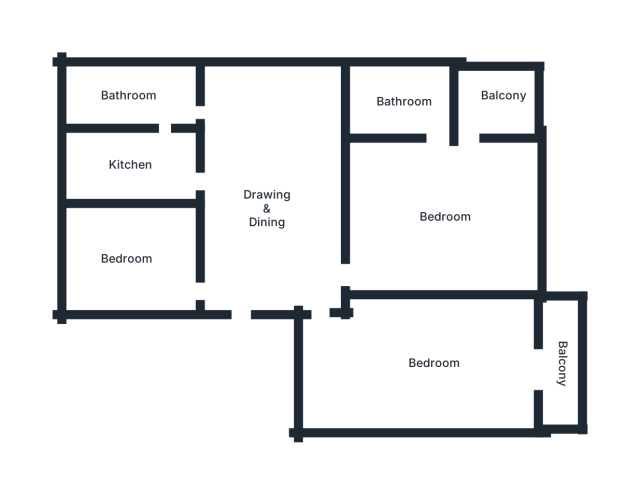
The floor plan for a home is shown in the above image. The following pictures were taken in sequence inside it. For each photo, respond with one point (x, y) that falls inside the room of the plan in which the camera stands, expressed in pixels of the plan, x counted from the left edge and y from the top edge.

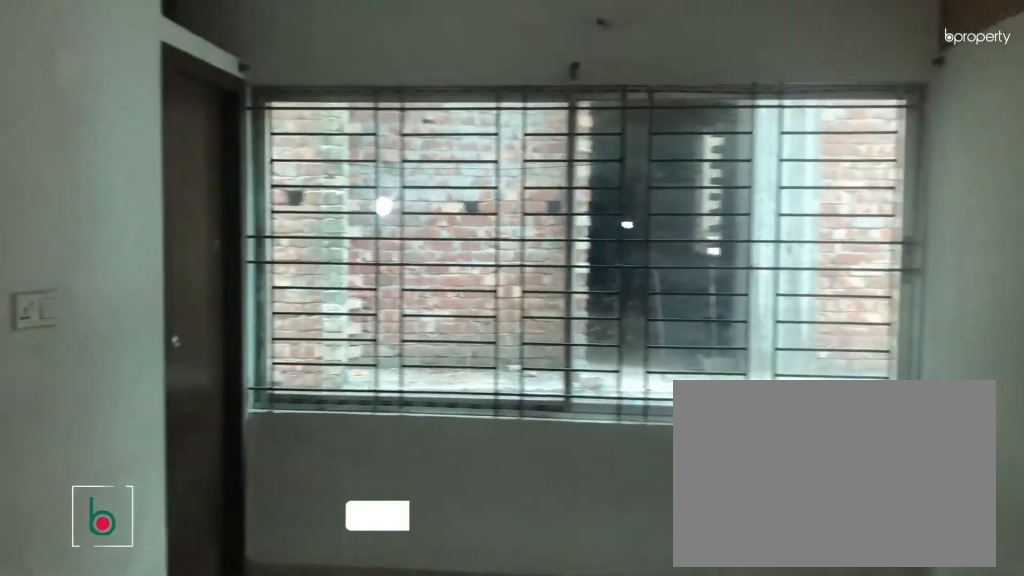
(272, 208)
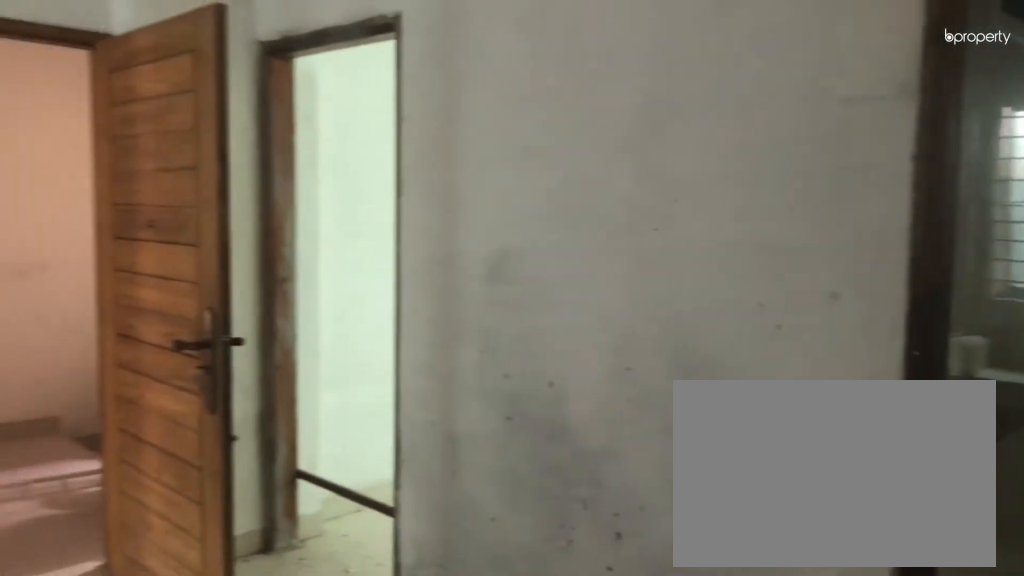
(272, 208)
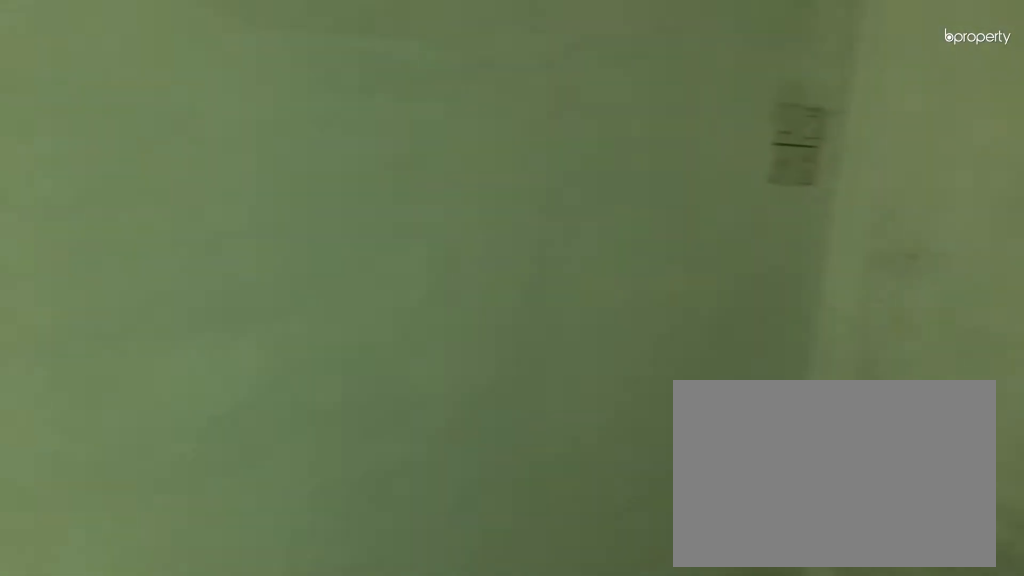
(126, 260)
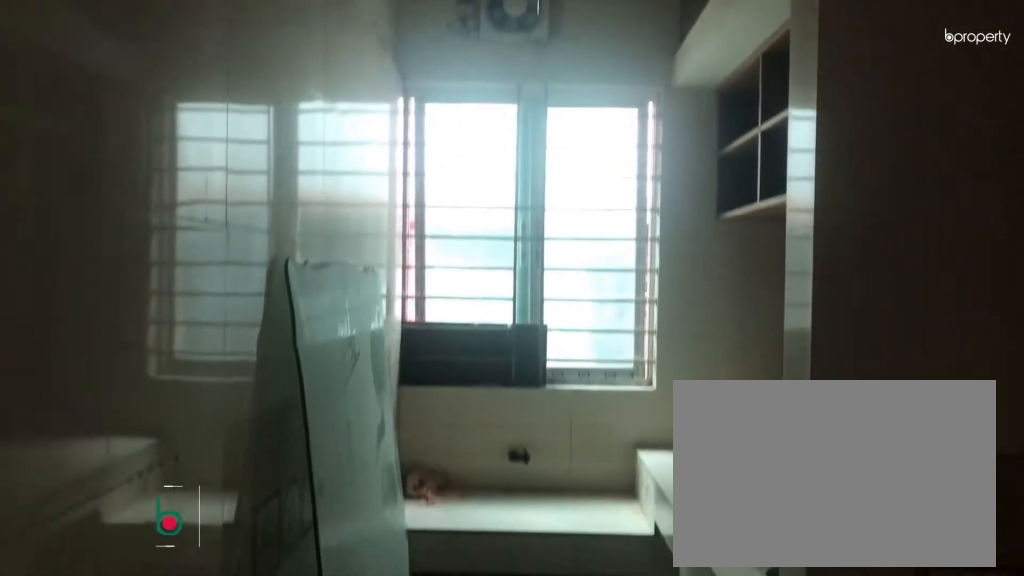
(137, 161)
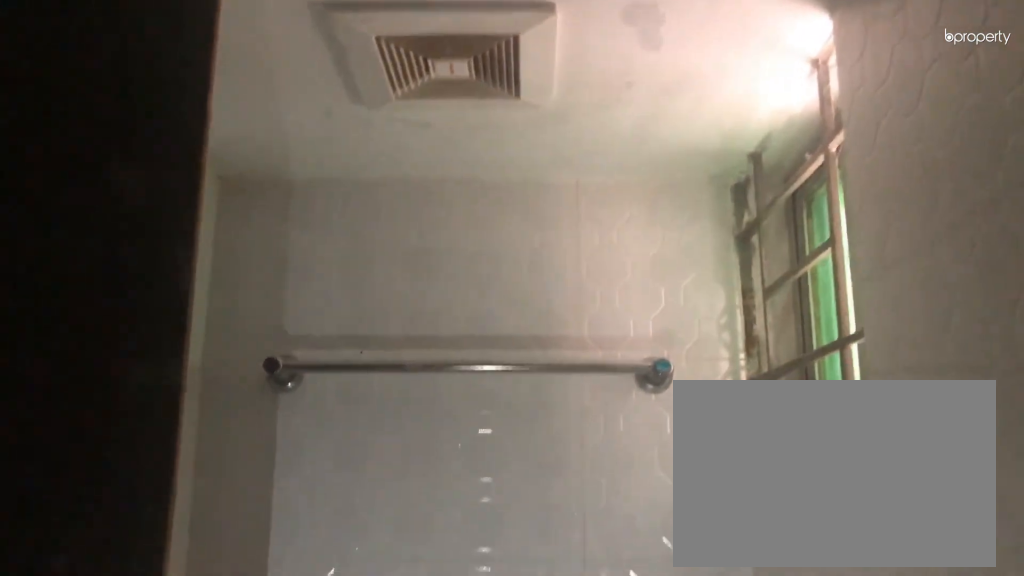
(130, 95)
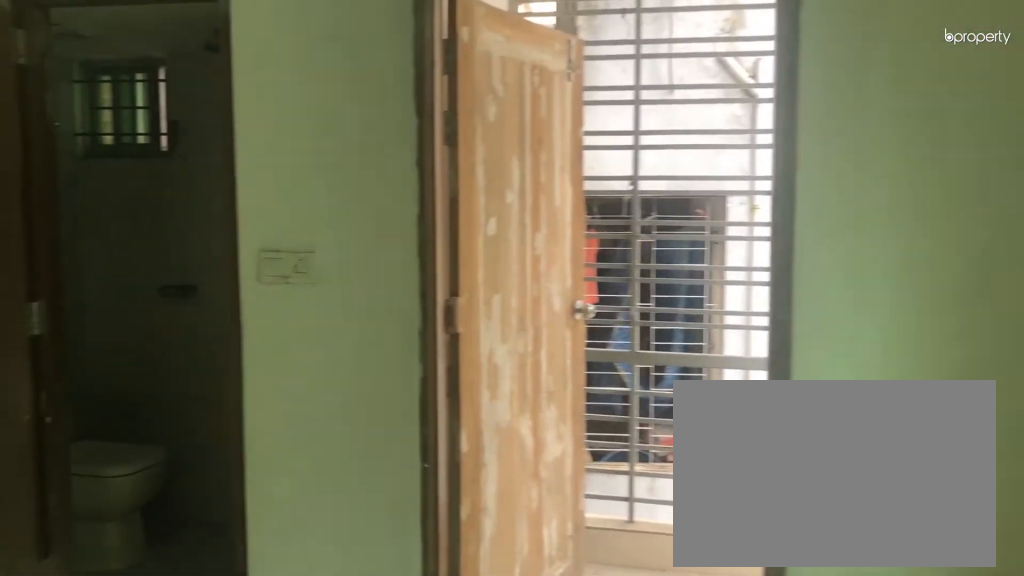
(447, 215)
